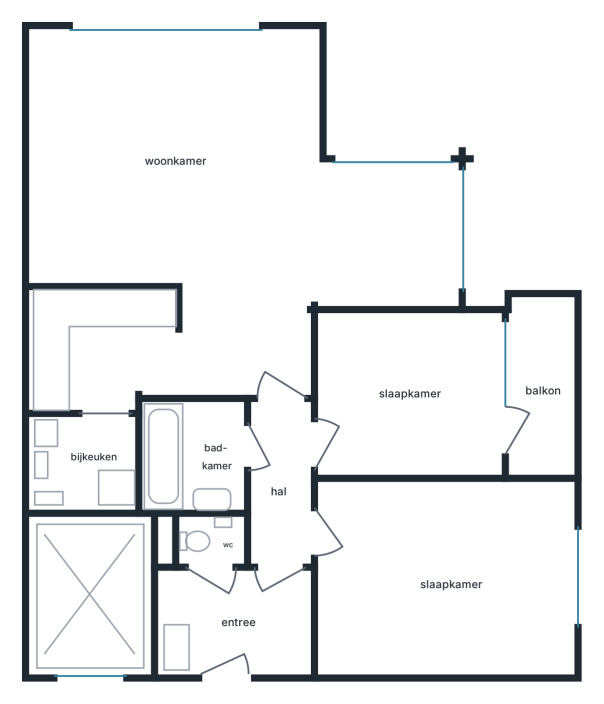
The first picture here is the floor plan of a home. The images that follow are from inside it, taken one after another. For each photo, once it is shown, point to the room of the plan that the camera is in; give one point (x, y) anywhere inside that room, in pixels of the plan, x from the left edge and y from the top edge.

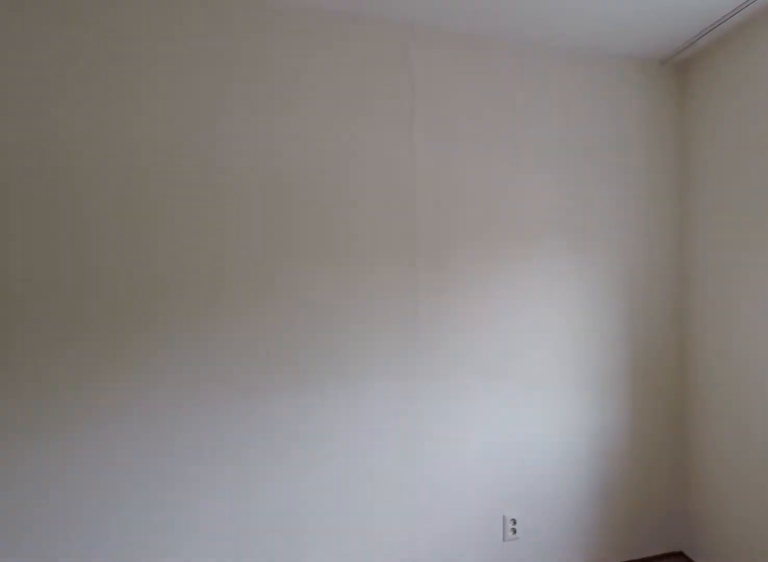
(445, 577)
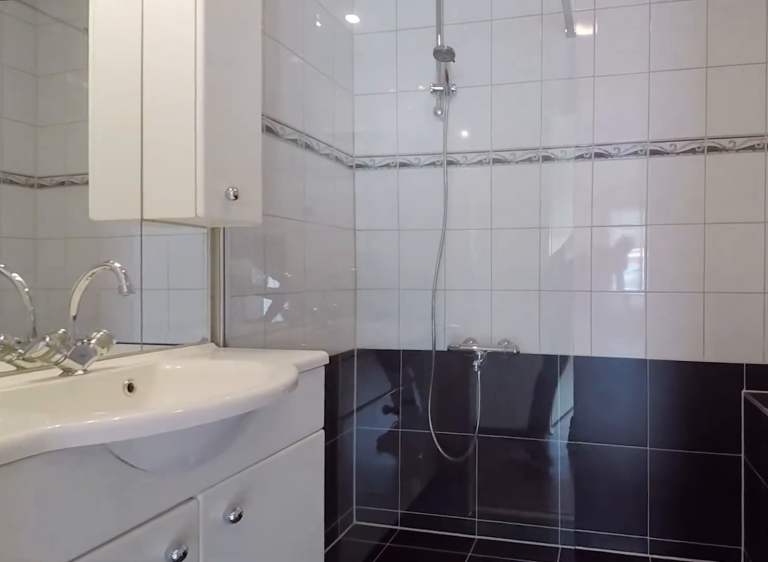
(192, 456)
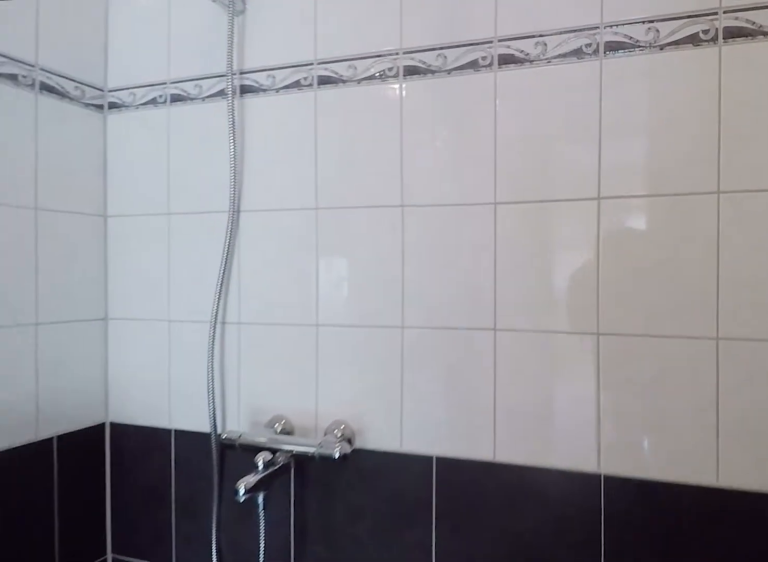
(192, 456)
